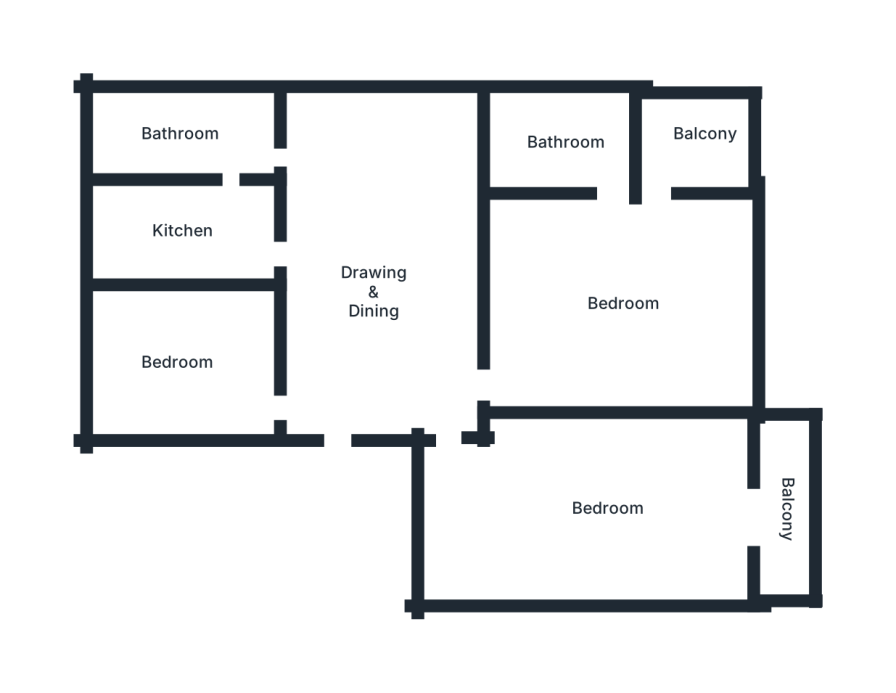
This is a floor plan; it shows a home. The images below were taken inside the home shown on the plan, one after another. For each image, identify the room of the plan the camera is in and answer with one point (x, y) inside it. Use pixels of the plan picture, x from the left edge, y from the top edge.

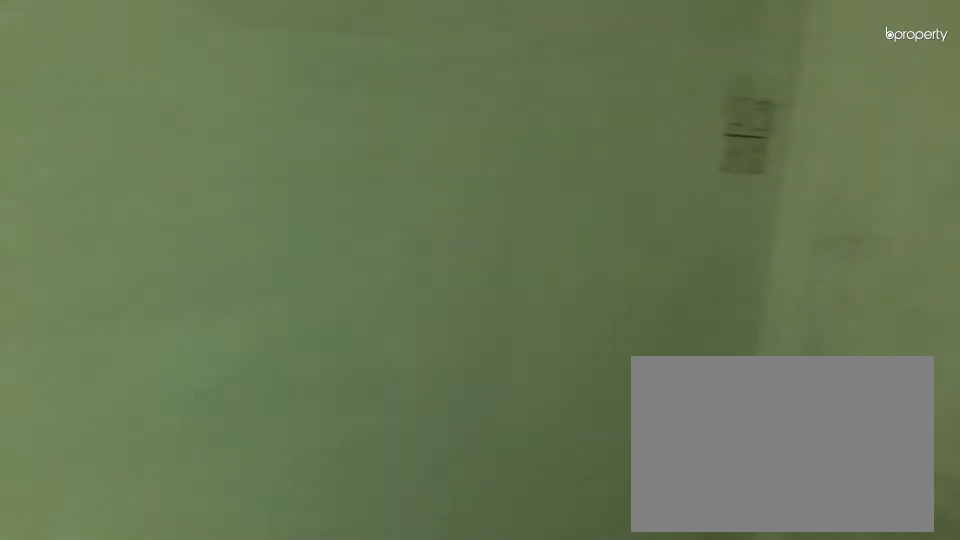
(176, 364)
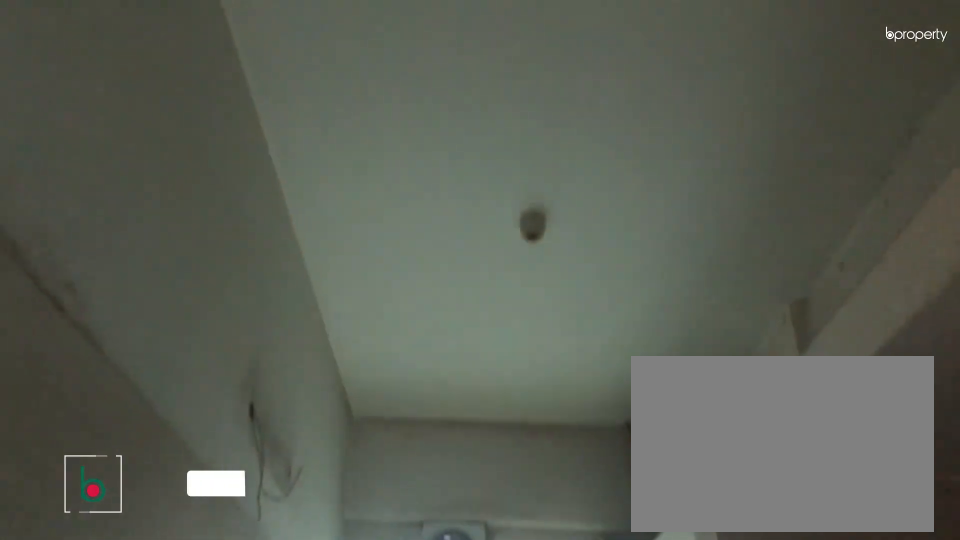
(192, 226)
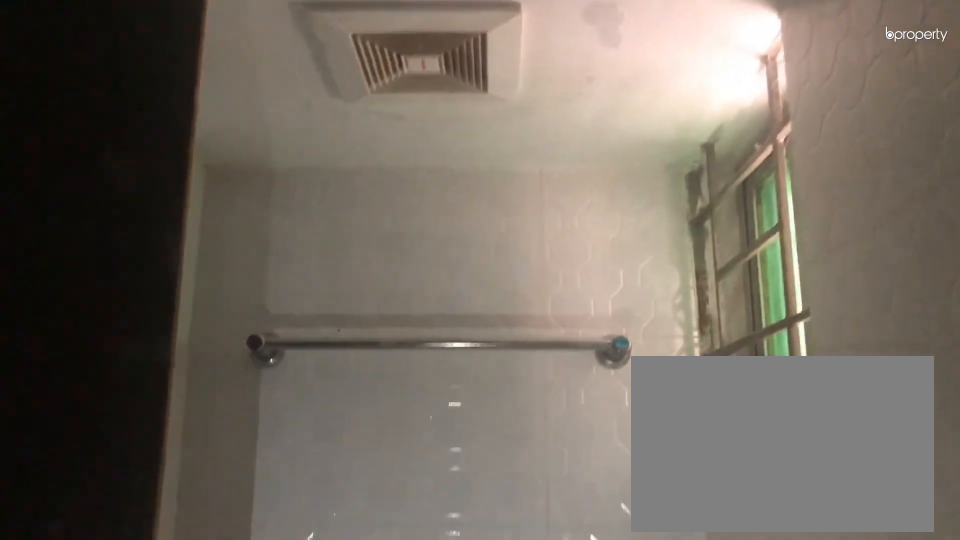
(182, 134)
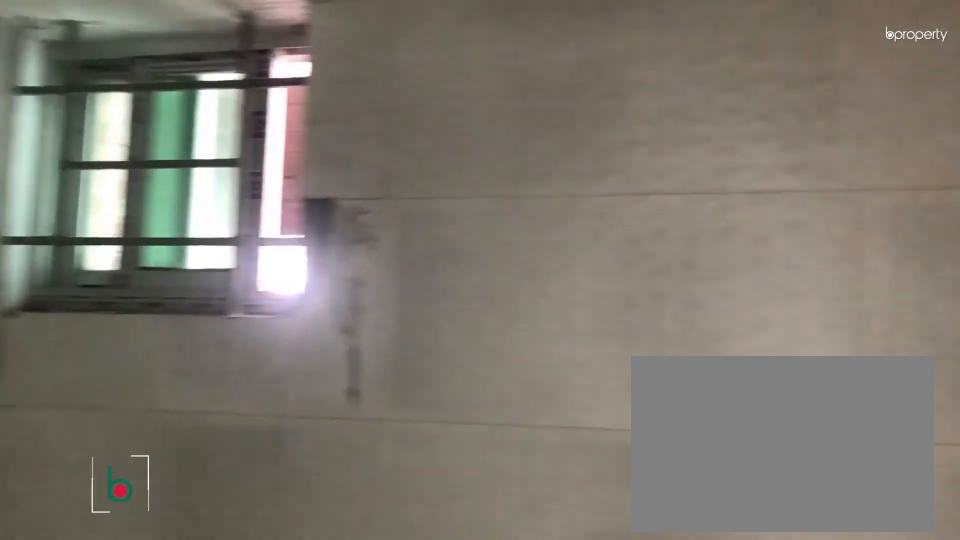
(585, 140)
